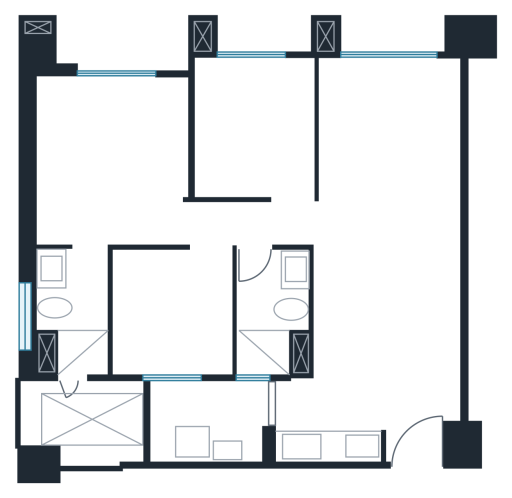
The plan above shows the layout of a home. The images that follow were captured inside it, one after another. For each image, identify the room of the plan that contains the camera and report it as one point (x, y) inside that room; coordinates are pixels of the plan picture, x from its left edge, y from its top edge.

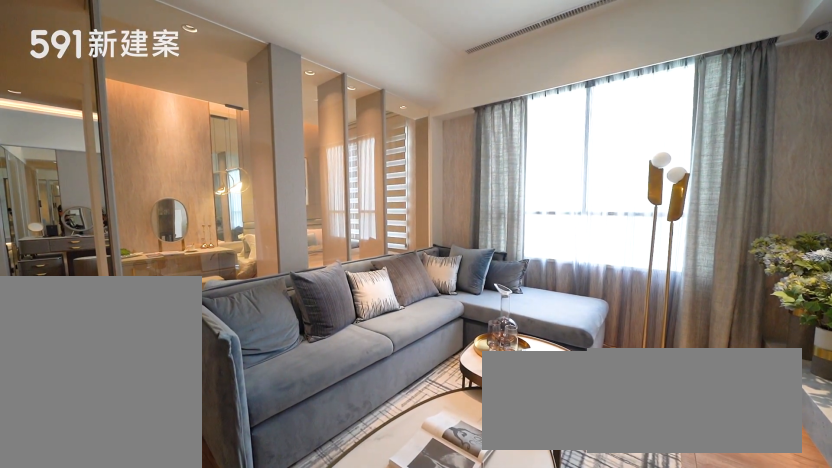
(387, 125)
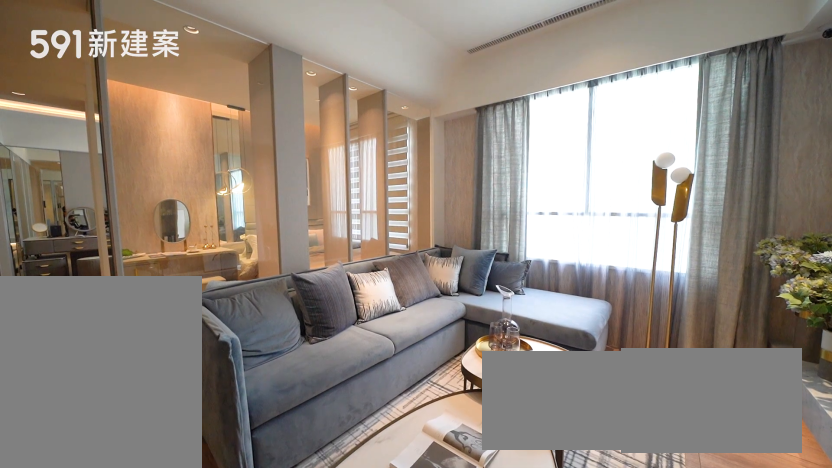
(387, 125)
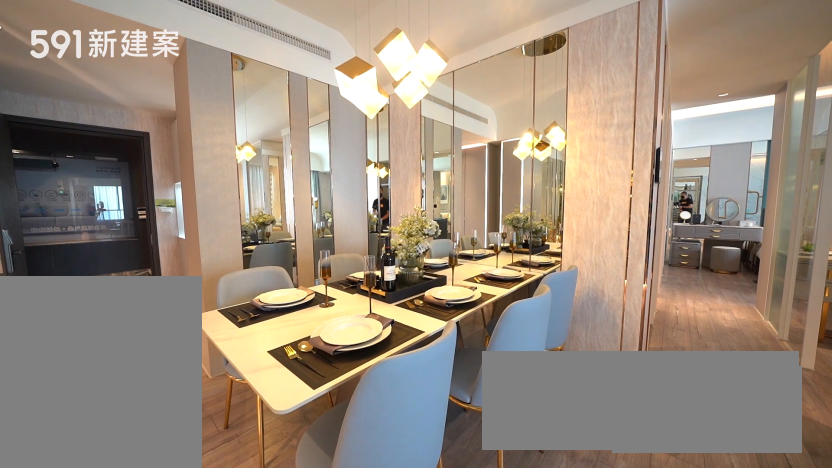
(359, 295)
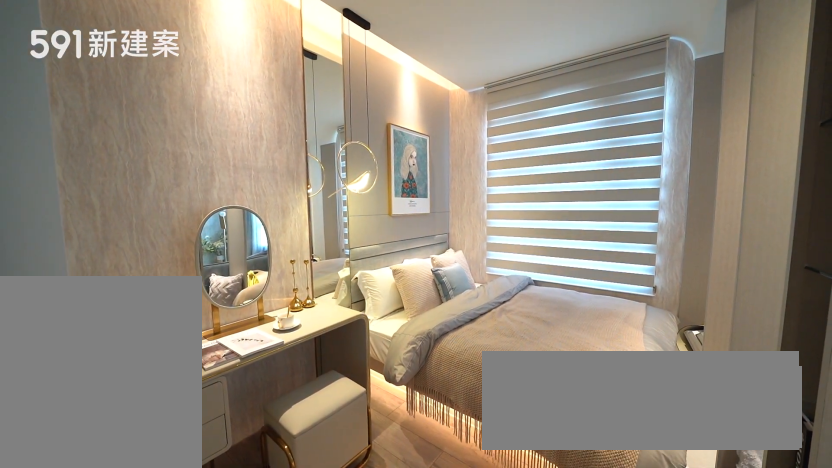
(253, 124)
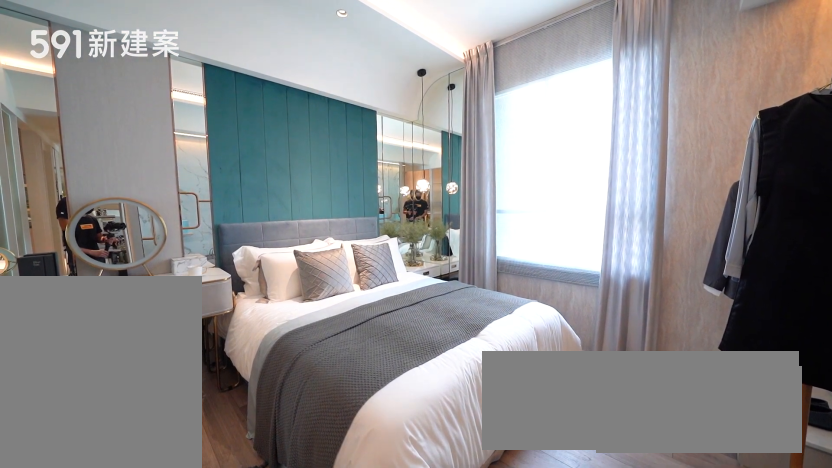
(109, 157)
